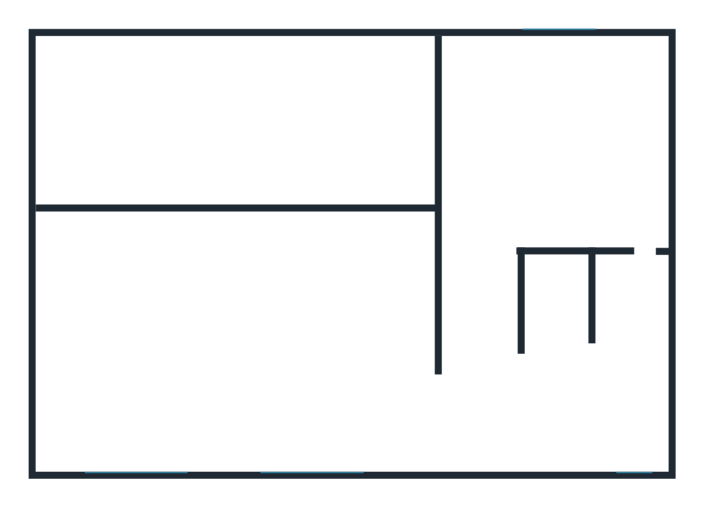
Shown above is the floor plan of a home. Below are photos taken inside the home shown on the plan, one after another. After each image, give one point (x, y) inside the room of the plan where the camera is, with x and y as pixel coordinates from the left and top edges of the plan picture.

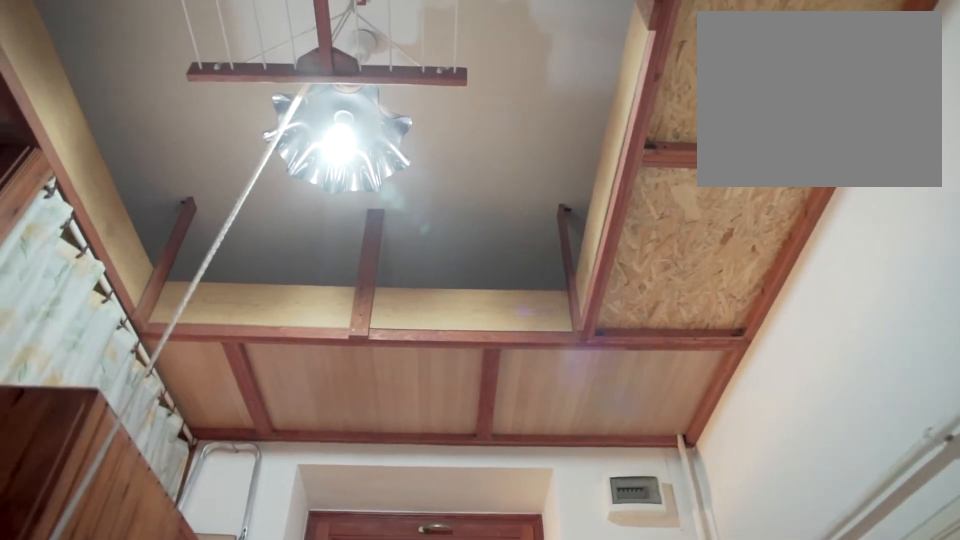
(559, 89)
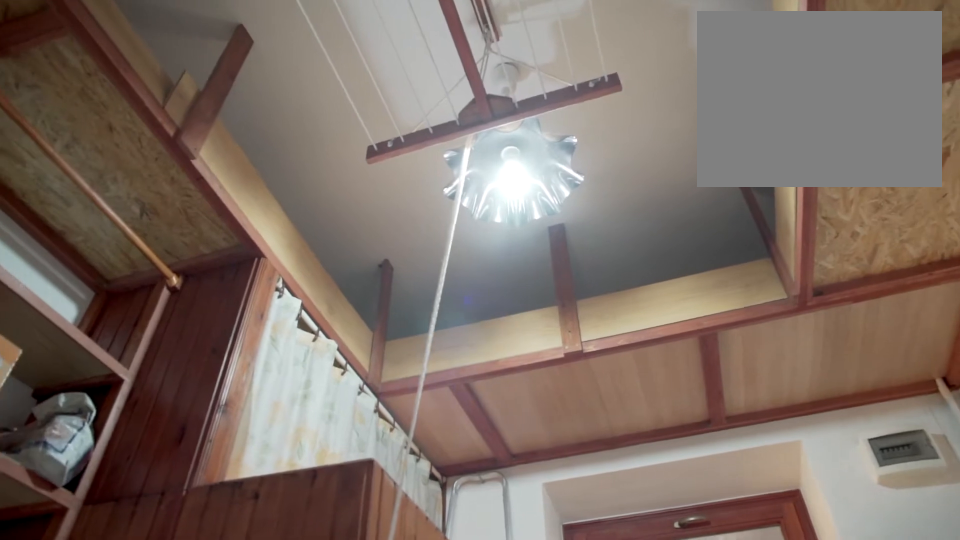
(559, 88)
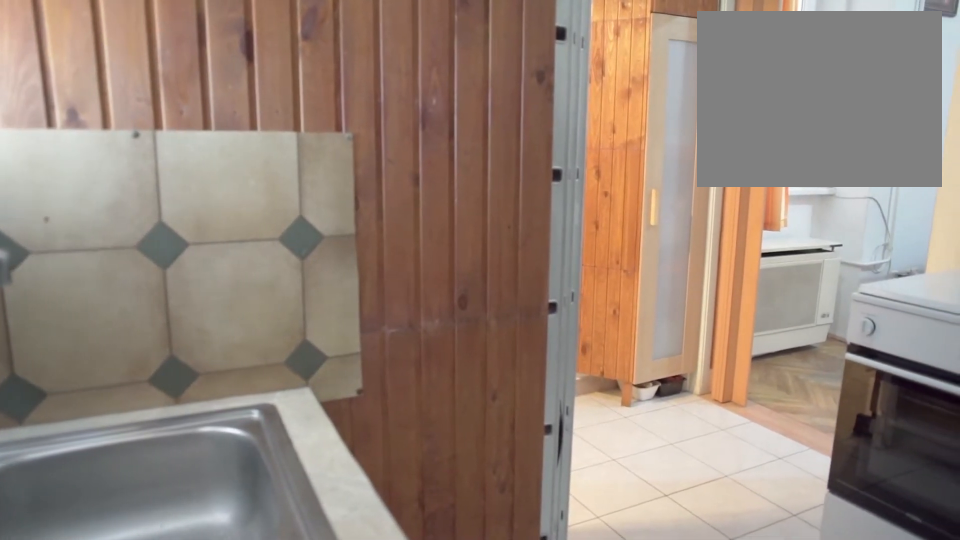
(625, 91)
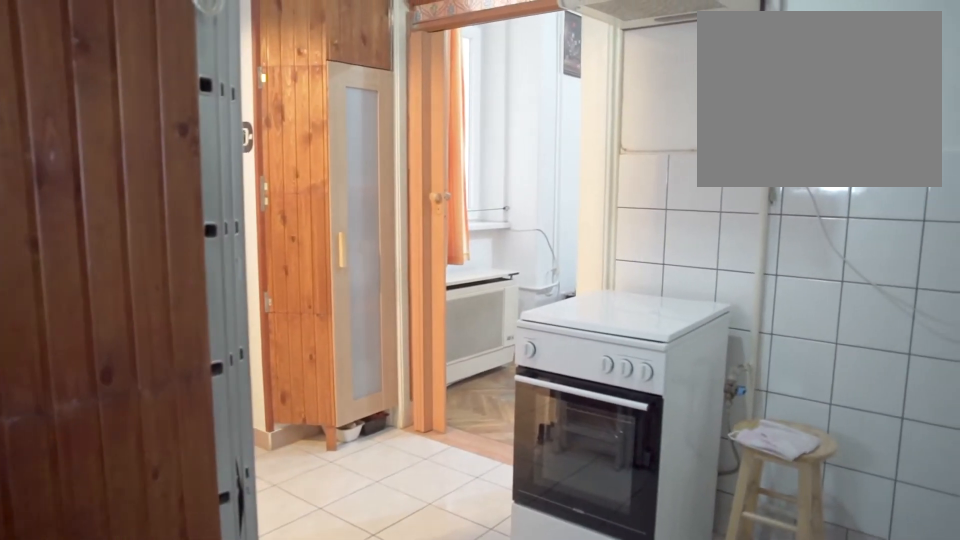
(625, 91)
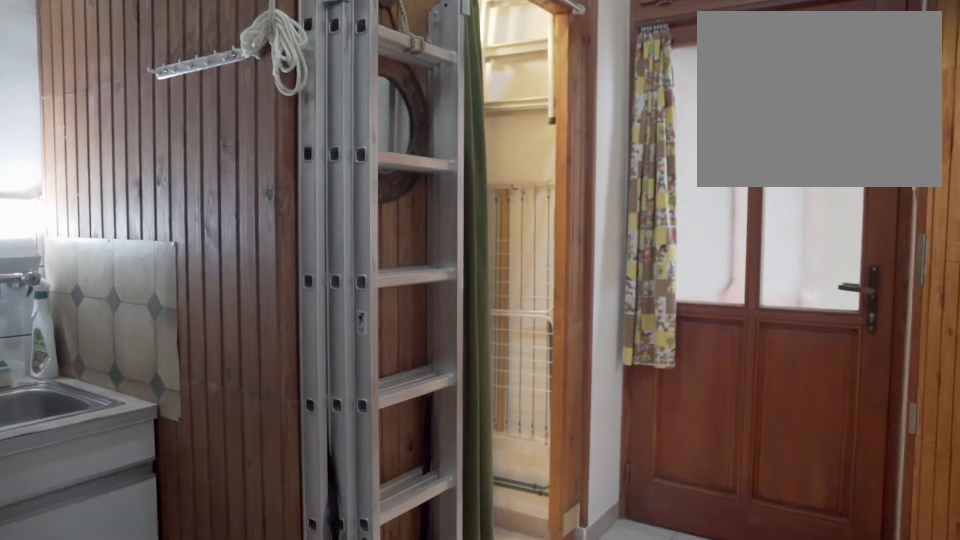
(488, 132)
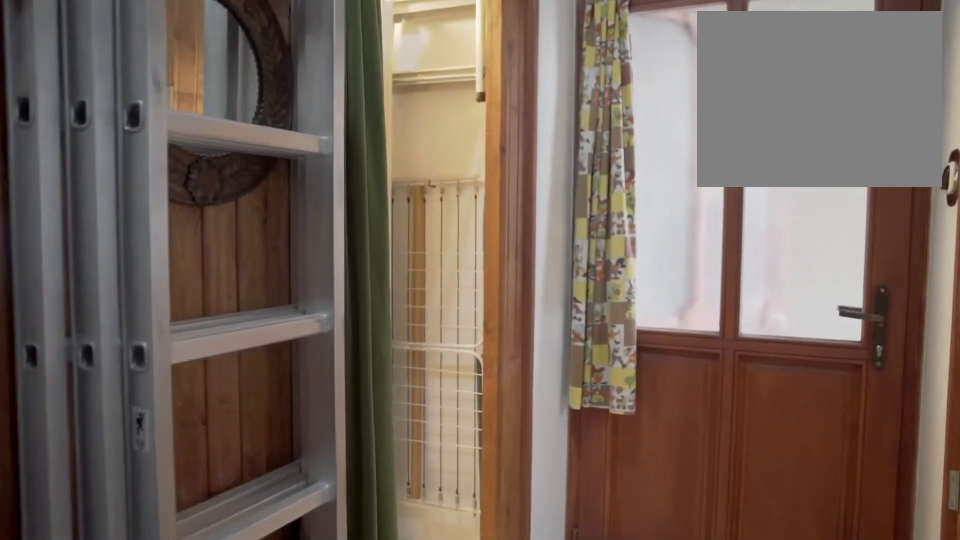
(493, 150)
